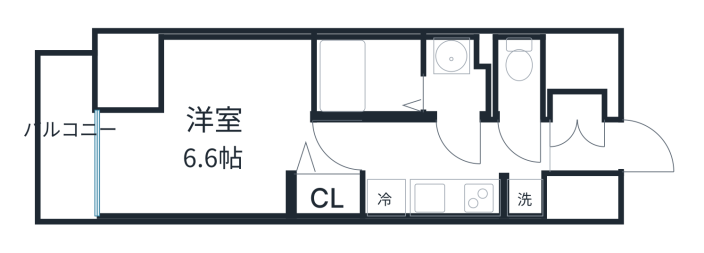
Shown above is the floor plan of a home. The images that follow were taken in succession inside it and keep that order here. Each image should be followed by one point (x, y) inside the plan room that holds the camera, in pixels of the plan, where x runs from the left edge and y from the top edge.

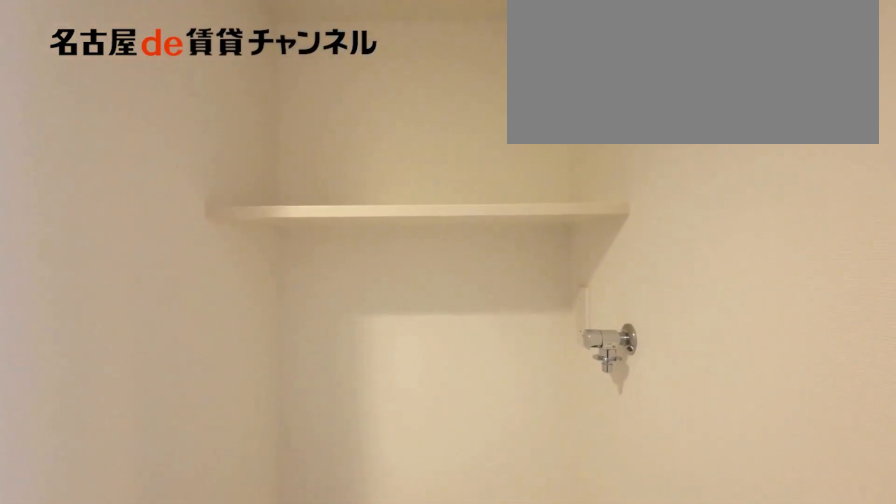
(522, 196)
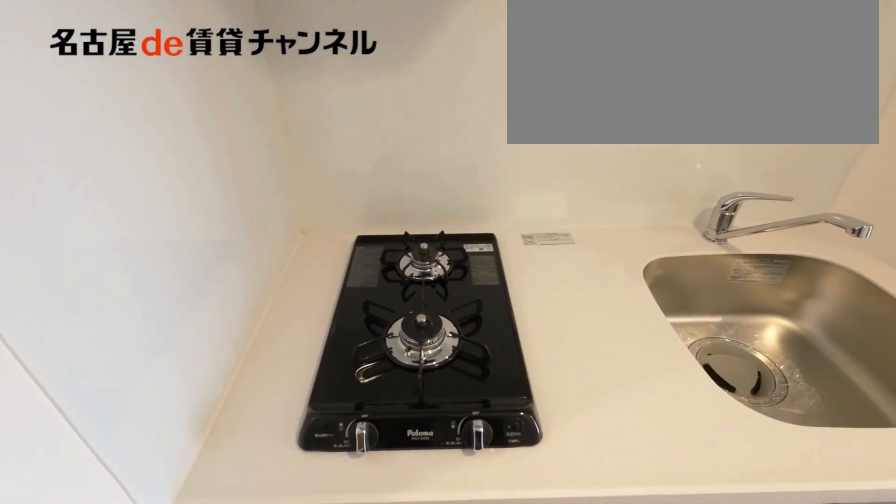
(432, 194)
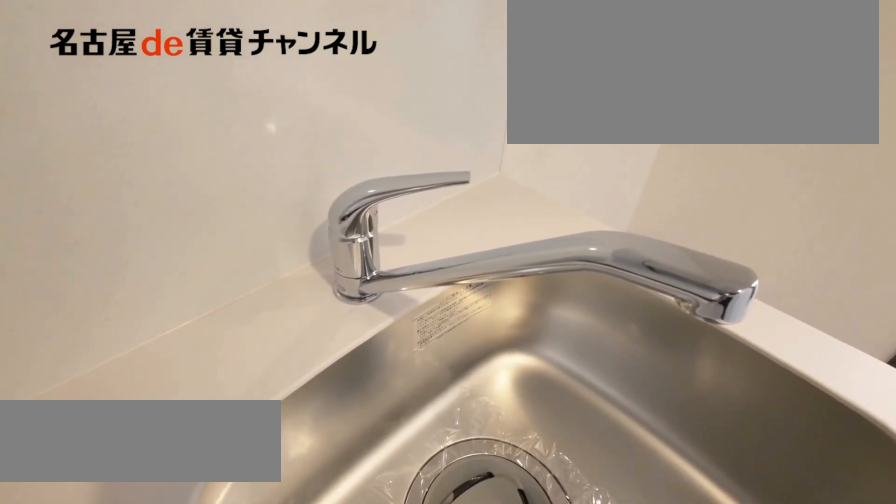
(432, 194)
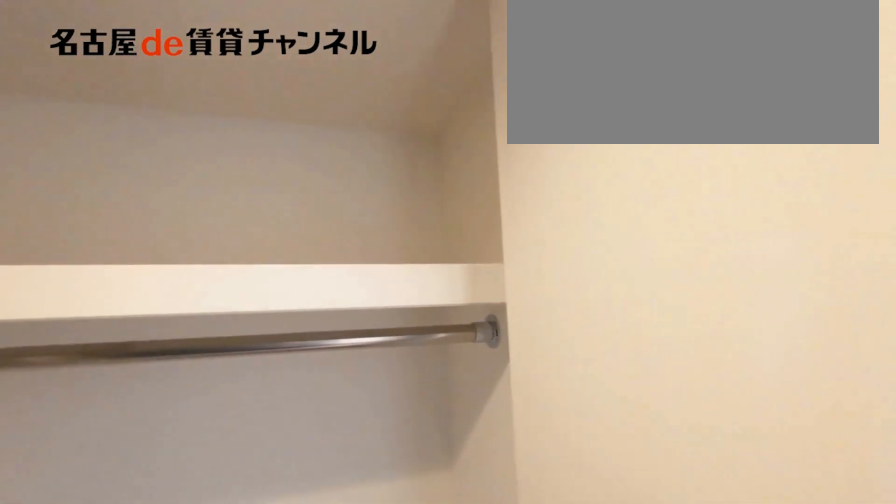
(325, 195)
